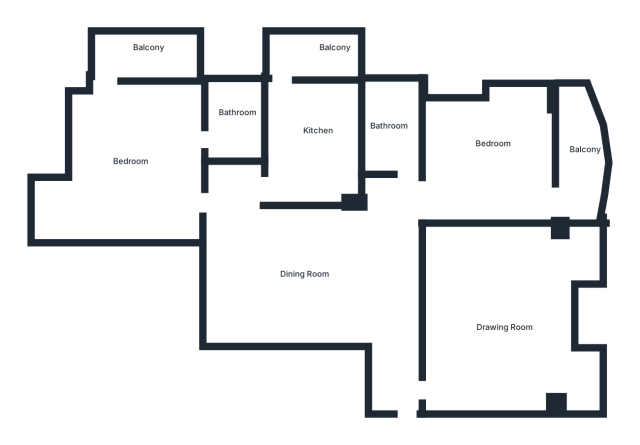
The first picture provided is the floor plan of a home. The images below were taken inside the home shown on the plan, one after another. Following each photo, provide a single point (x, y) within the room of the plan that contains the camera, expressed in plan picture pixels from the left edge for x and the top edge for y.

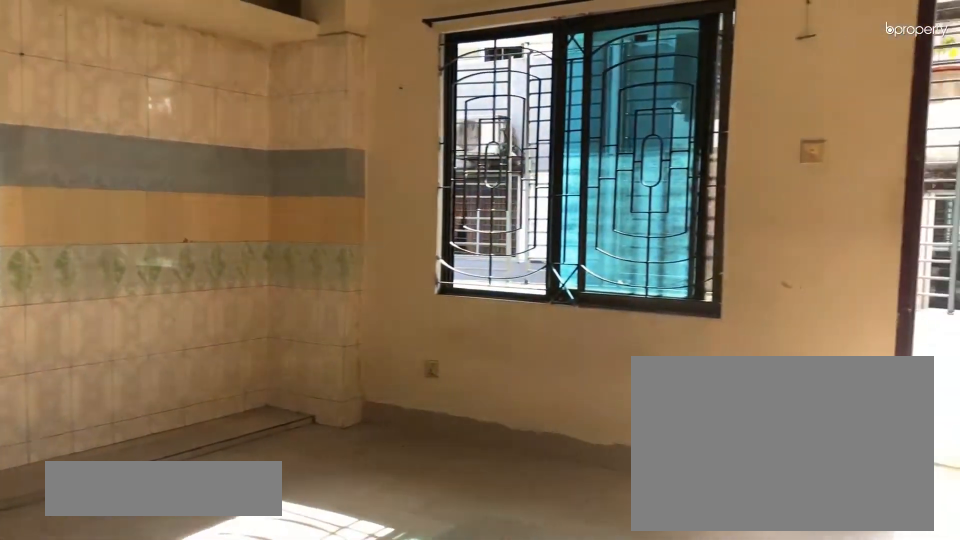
(483, 170)
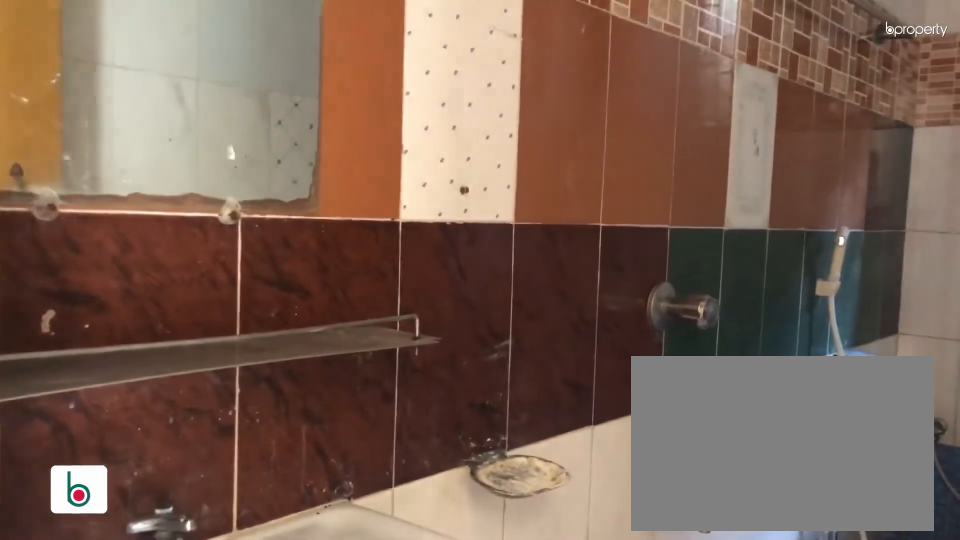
(398, 125)
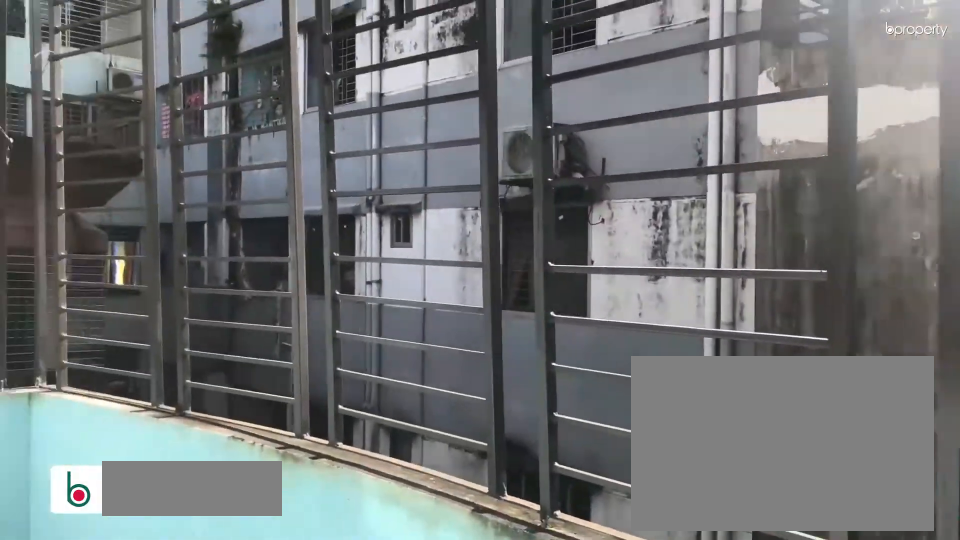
(585, 170)
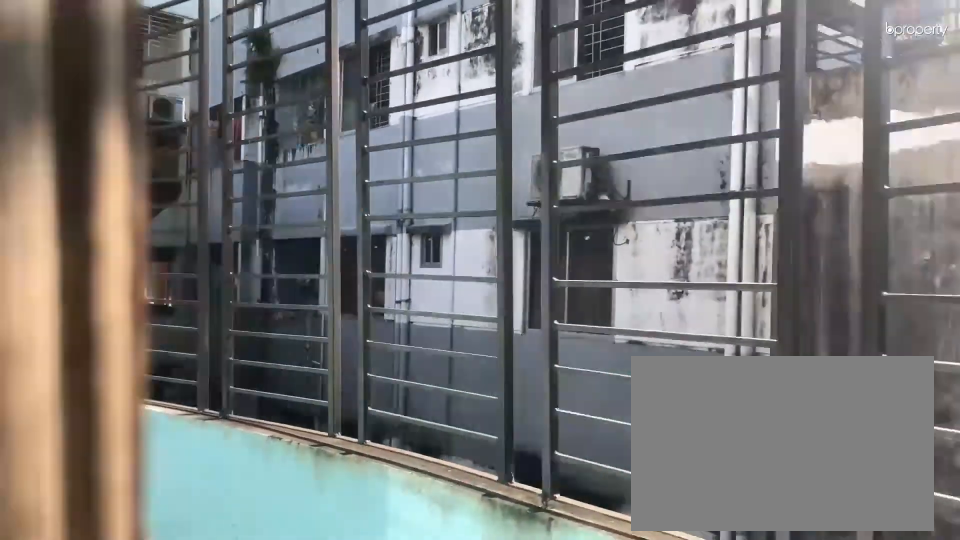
(585, 170)
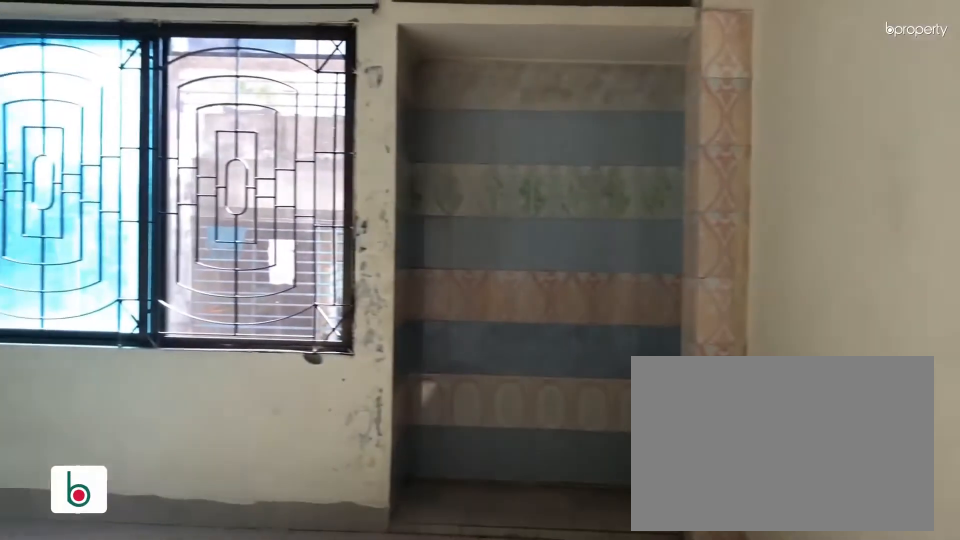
(497, 302)
